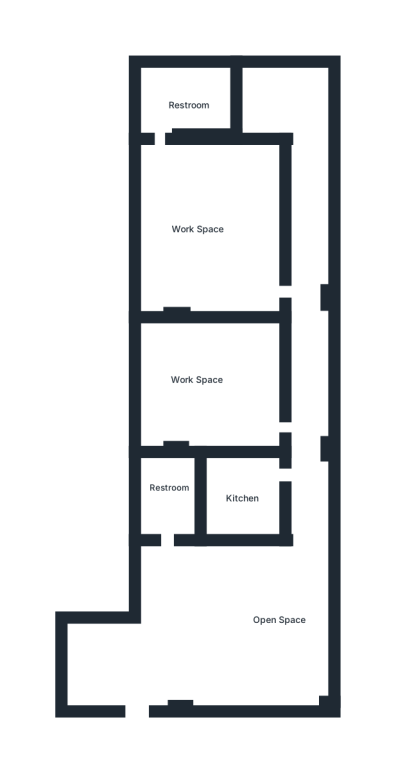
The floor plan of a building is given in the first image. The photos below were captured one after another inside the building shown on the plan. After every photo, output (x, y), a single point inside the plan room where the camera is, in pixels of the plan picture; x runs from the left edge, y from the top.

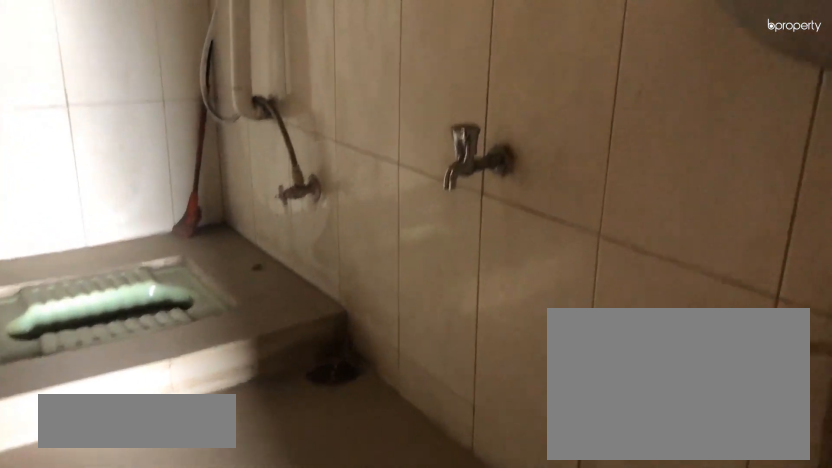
(172, 499)
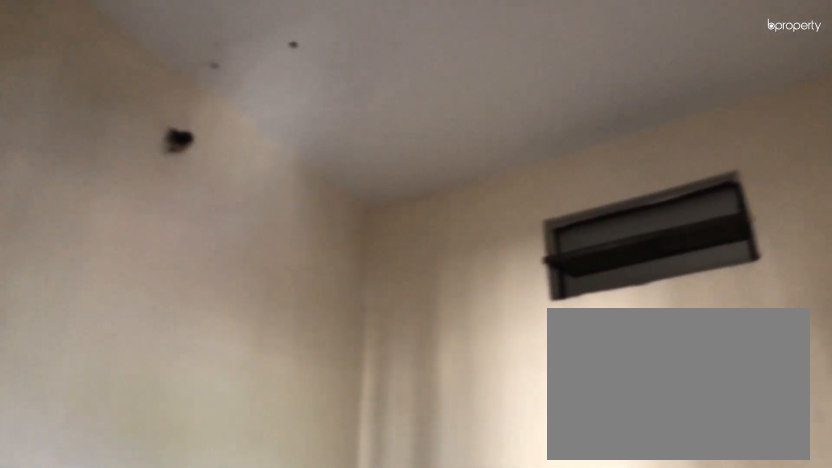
(241, 494)
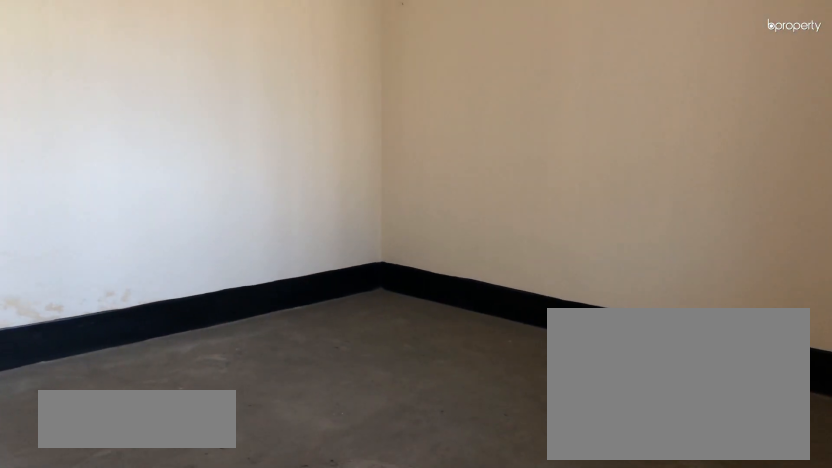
(194, 389)
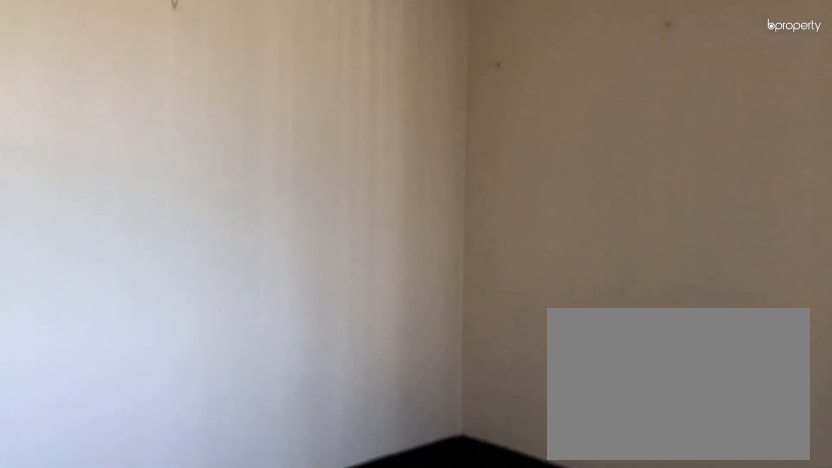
(194, 389)
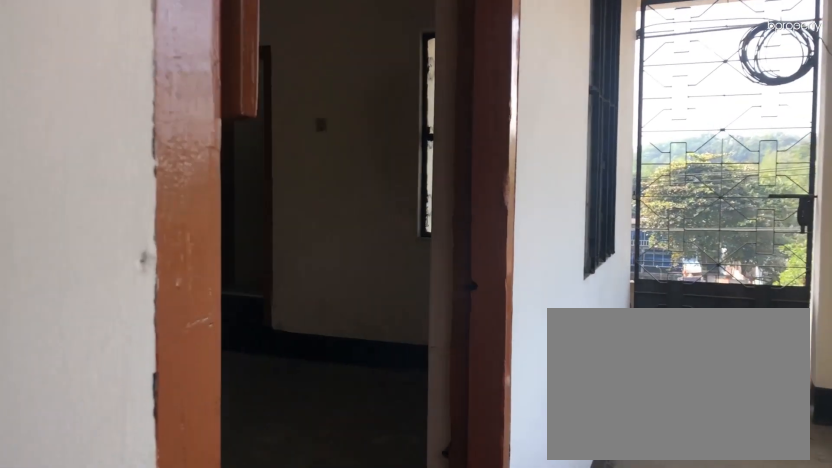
(297, 288)
